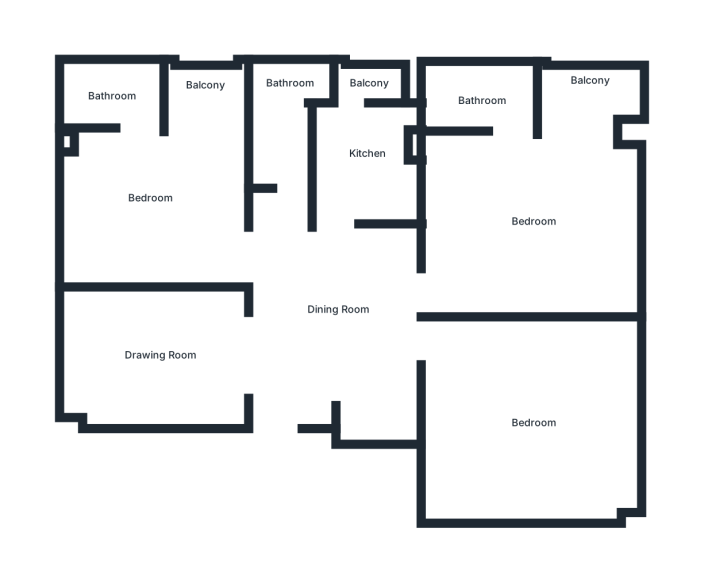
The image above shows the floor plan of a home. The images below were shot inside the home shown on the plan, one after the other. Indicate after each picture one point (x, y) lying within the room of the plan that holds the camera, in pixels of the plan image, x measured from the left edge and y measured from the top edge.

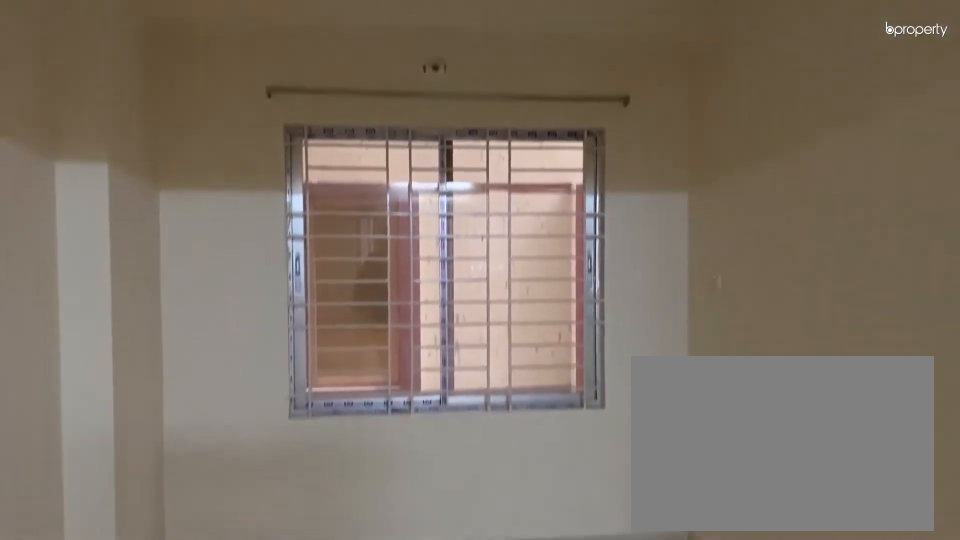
(160, 347)
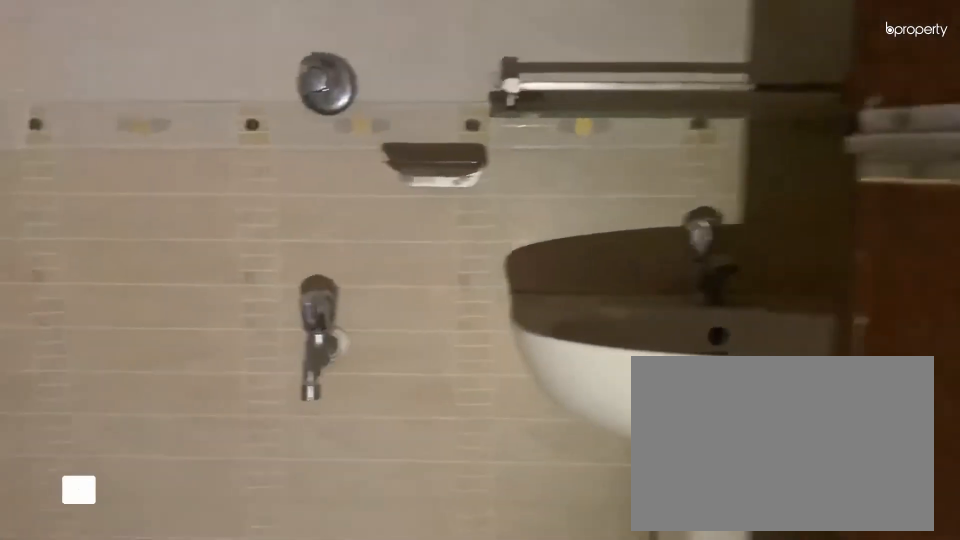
(107, 96)
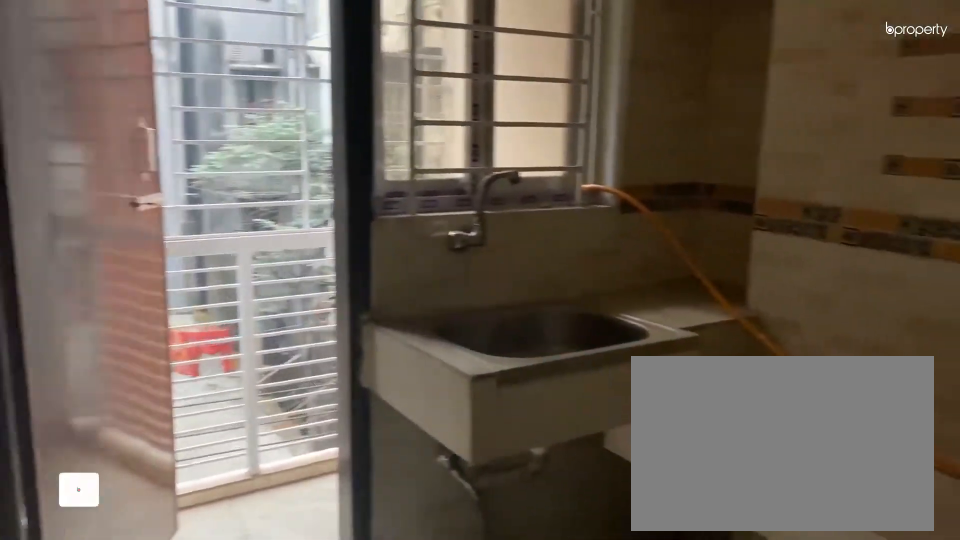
(360, 158)
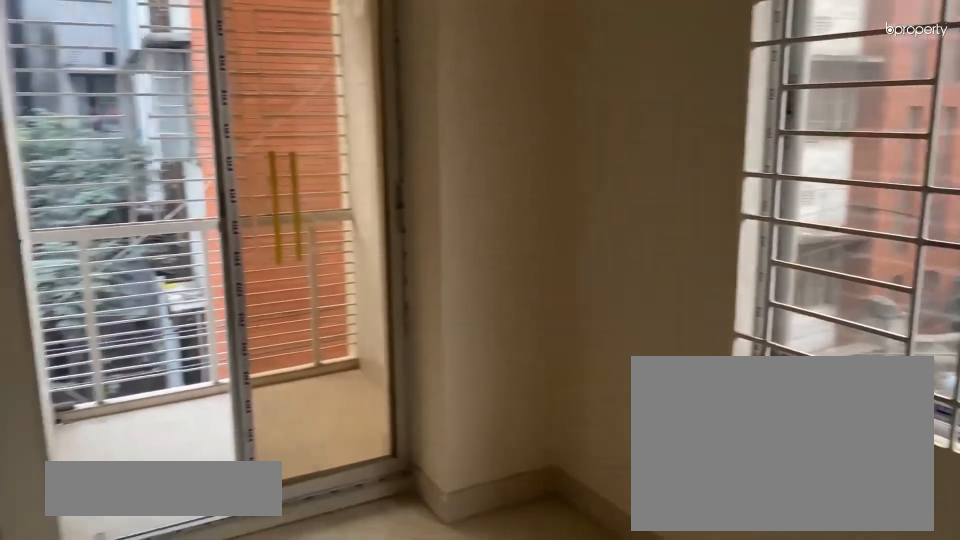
(525, 198)
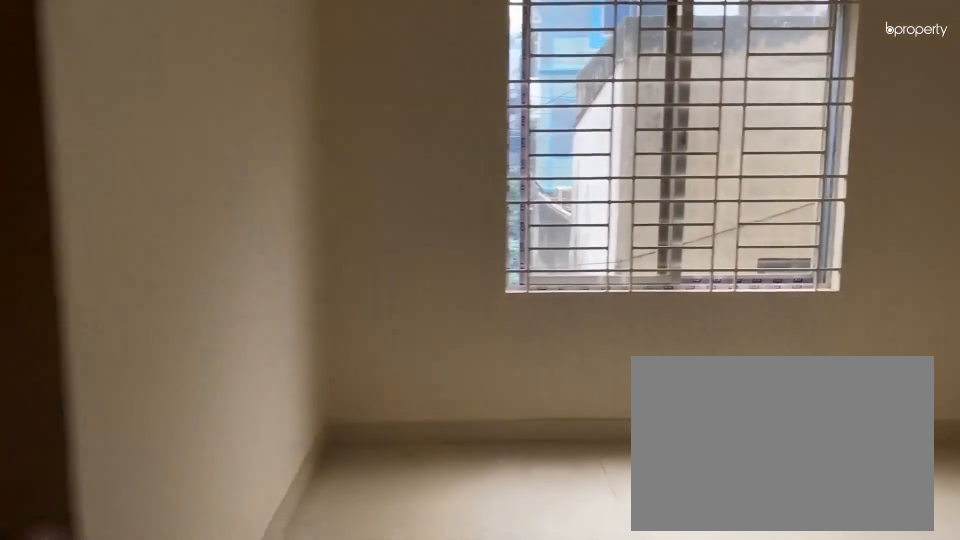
(528, 432)
